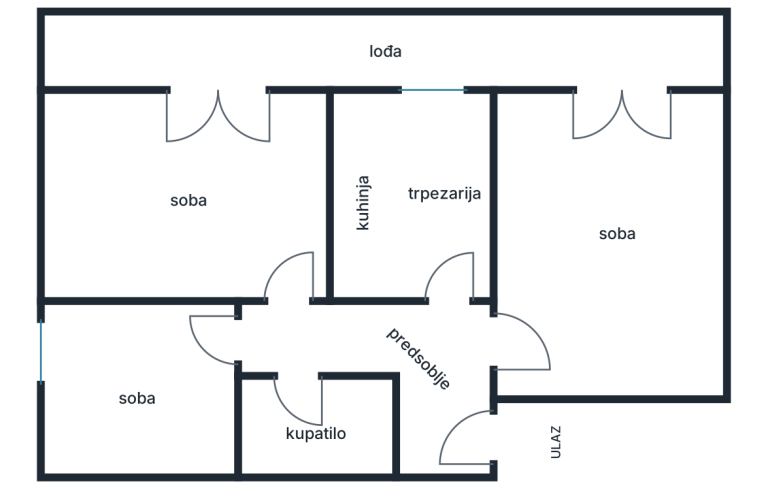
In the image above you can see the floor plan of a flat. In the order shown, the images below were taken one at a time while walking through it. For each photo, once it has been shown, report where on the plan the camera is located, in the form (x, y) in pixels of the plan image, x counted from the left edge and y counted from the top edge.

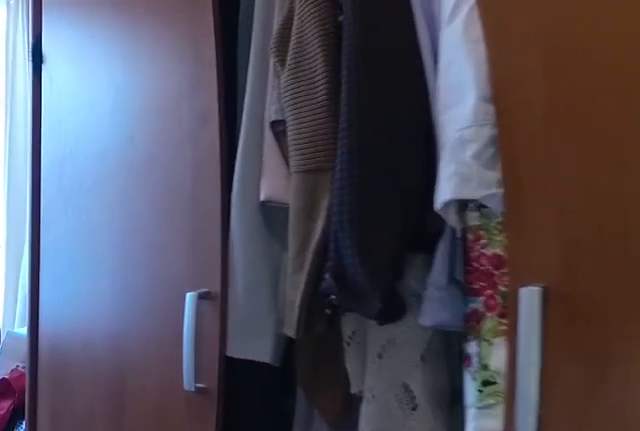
(180, 339)
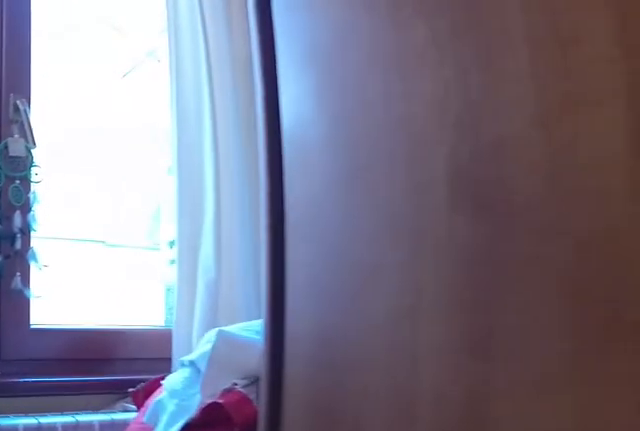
(161, 339)
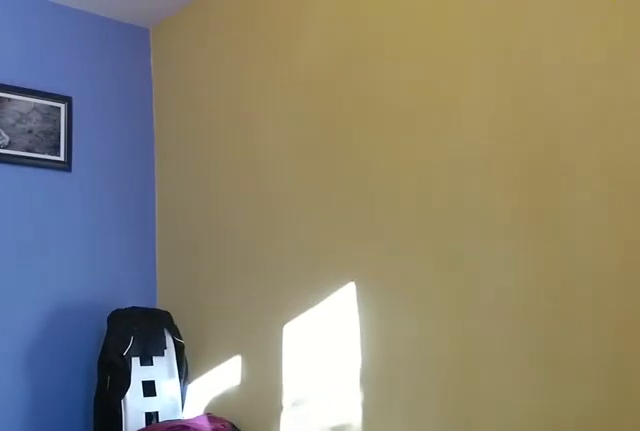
(84, 321)
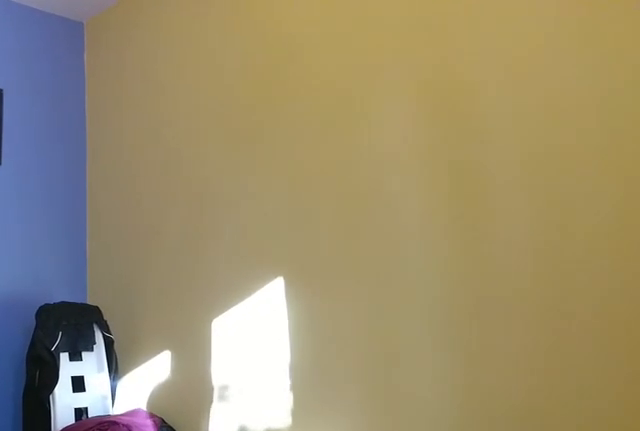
(78, 338)
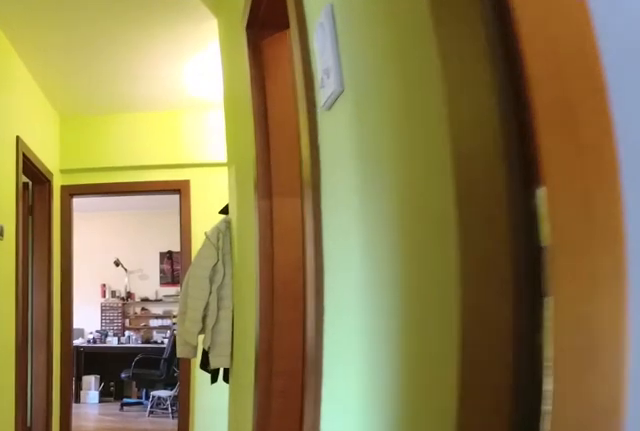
(208, 338)
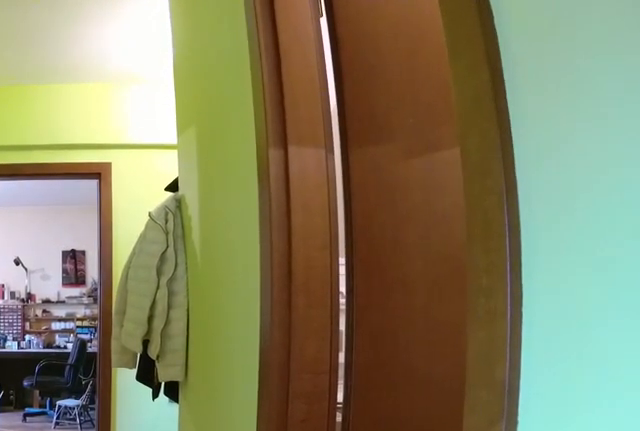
(240, 340)
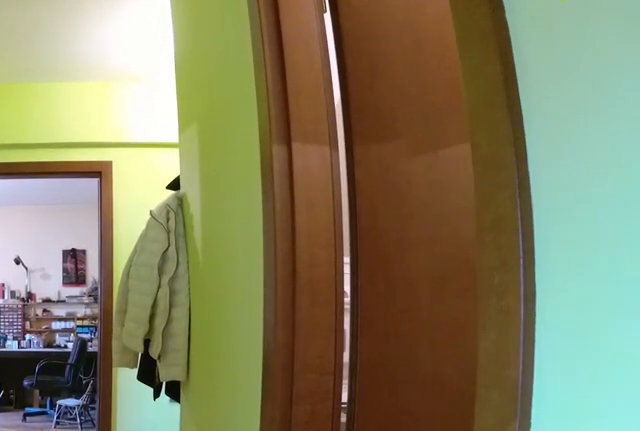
(243, 341)
